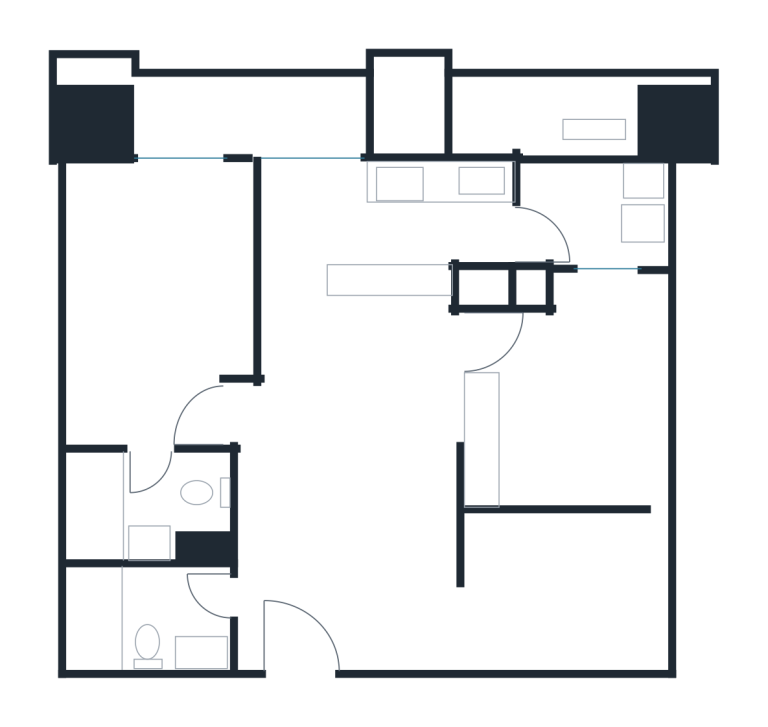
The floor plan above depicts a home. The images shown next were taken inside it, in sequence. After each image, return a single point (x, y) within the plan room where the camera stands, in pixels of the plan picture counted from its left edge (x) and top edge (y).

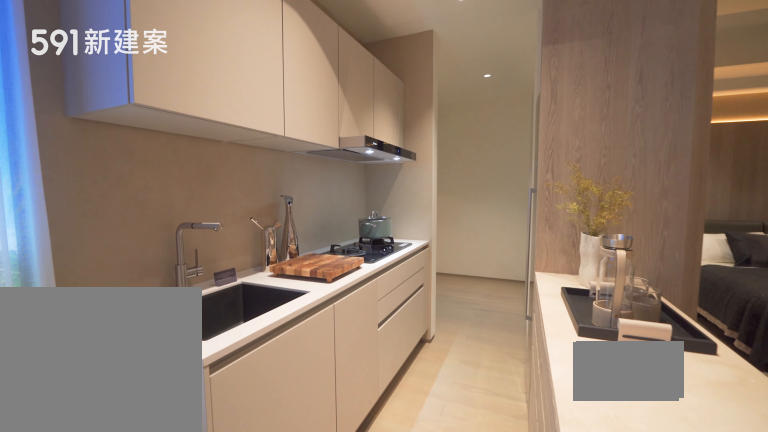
(444, 220)
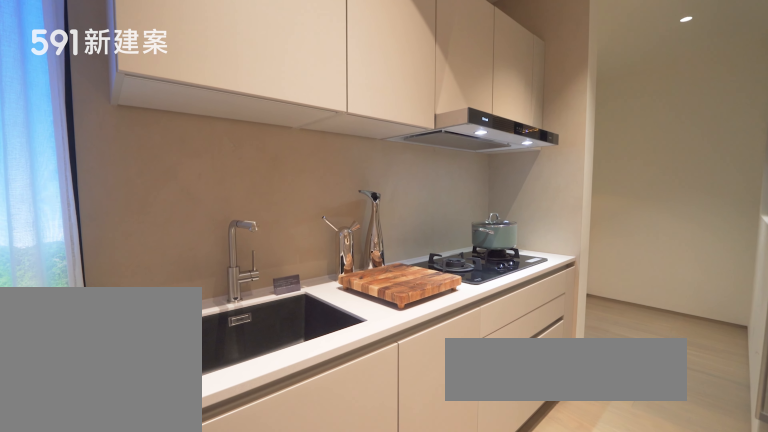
(444, 220)
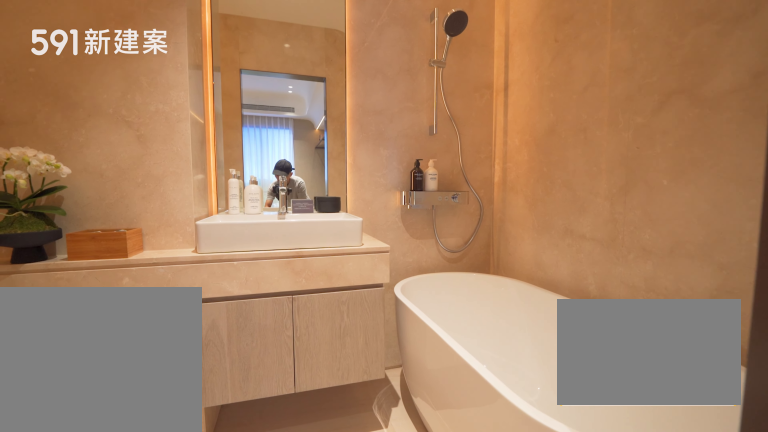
(150, 508)
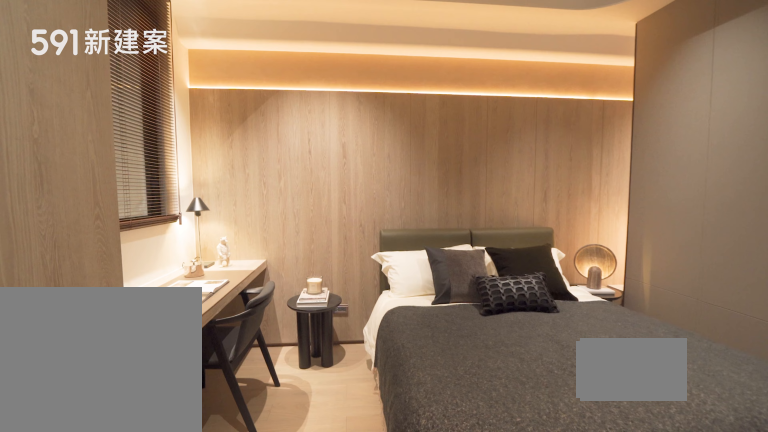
(573, 399)
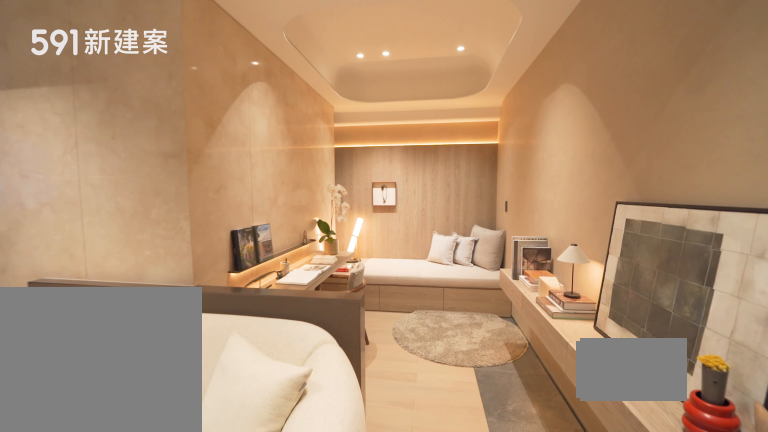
(570, 590)
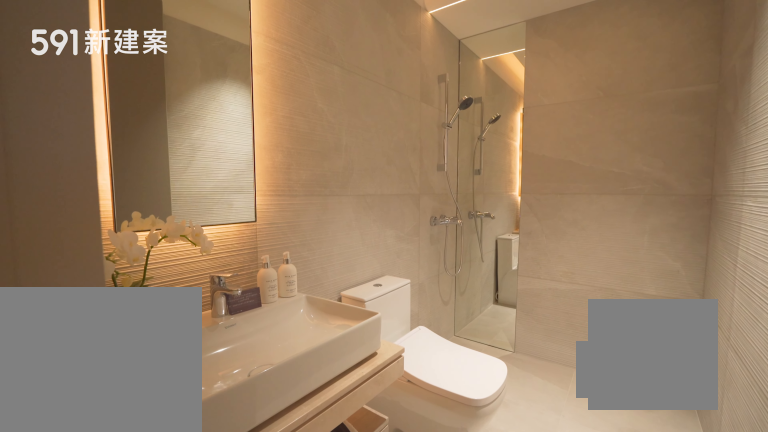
(144, 618)
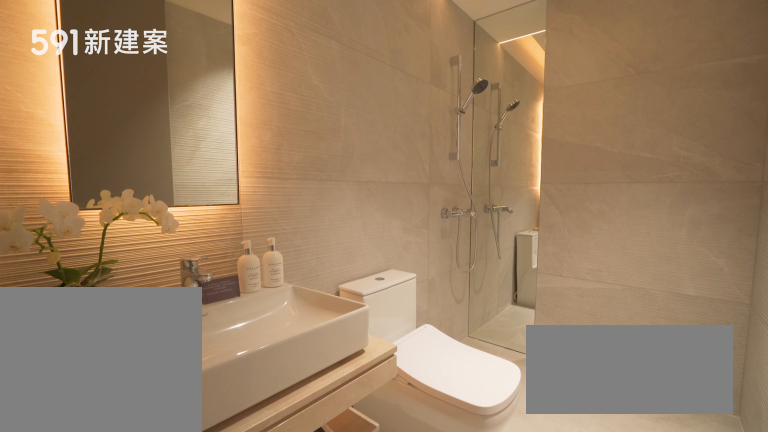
(144, 618)
